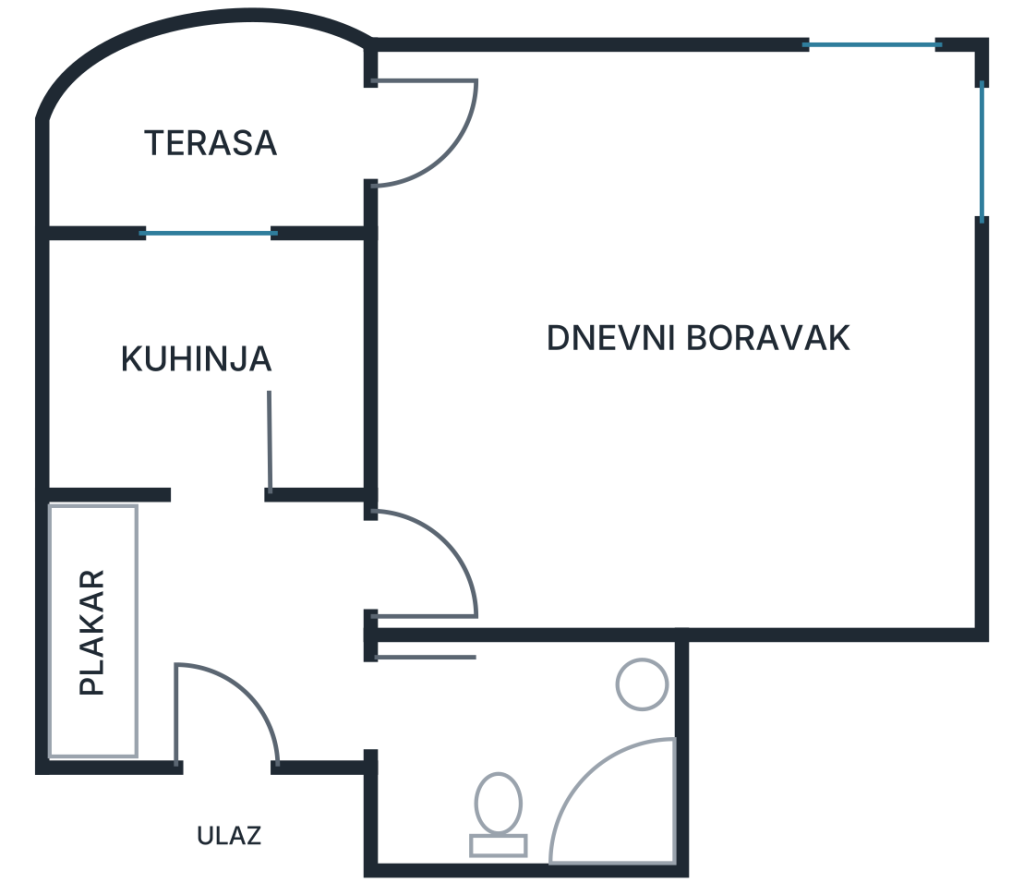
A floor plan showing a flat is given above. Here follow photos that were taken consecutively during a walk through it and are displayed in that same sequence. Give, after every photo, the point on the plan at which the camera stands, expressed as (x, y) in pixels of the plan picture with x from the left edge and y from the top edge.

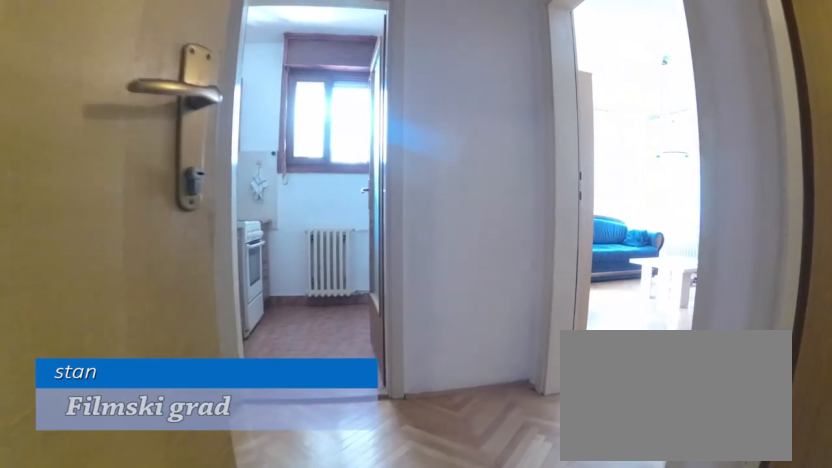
(239, 741)
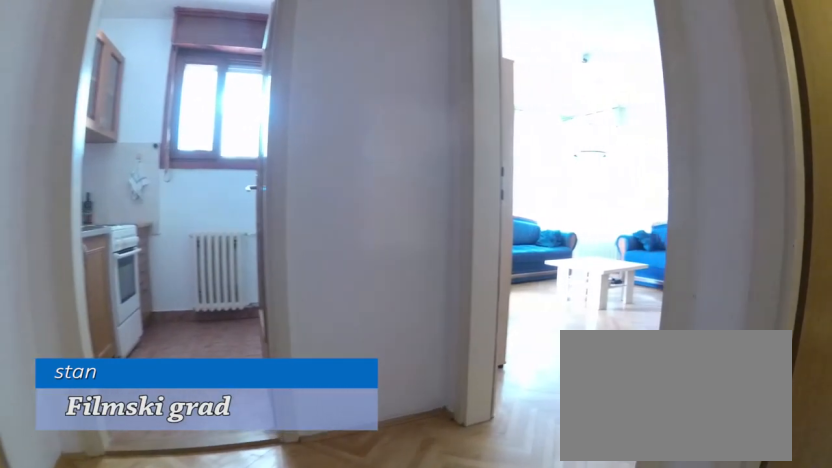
(247, 712)
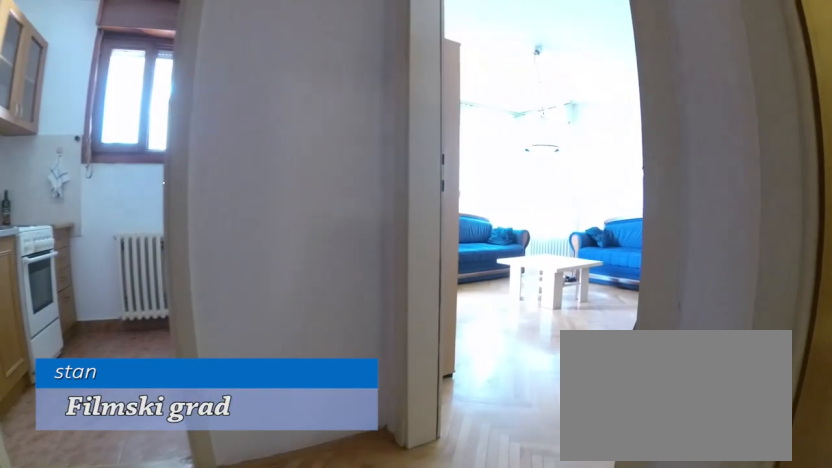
(259, 686)
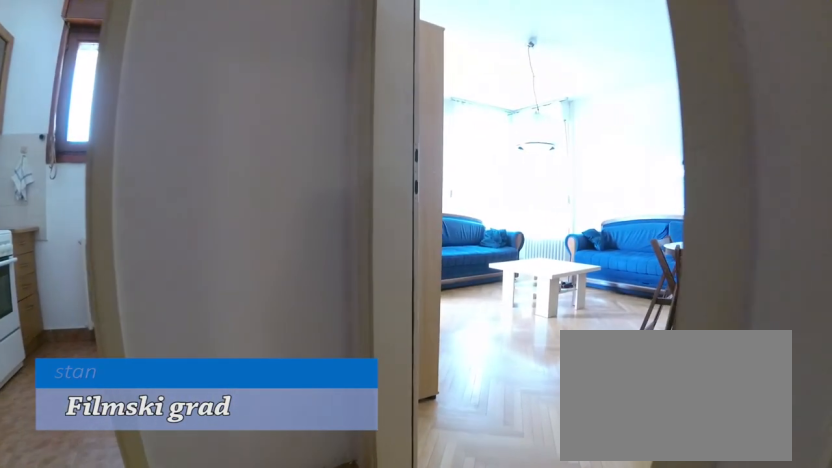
(274, 664)
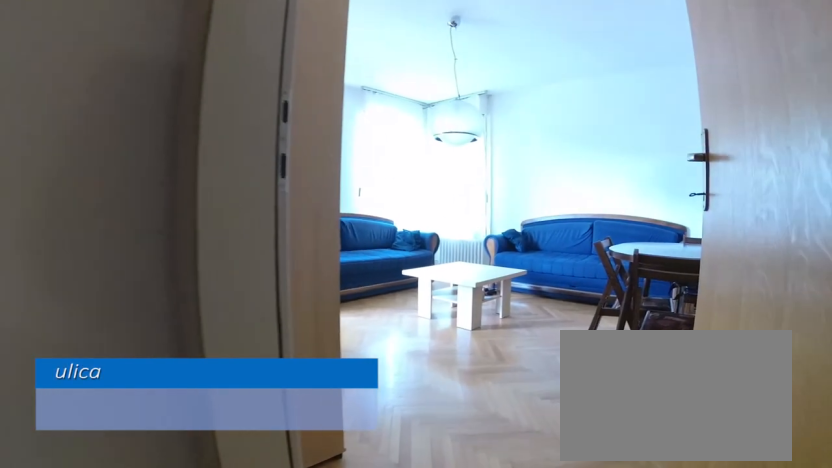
(317, 626)
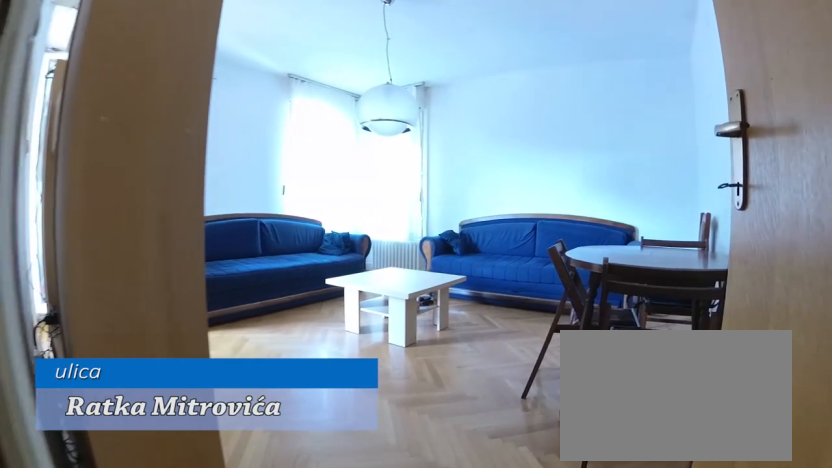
(352, 605)
